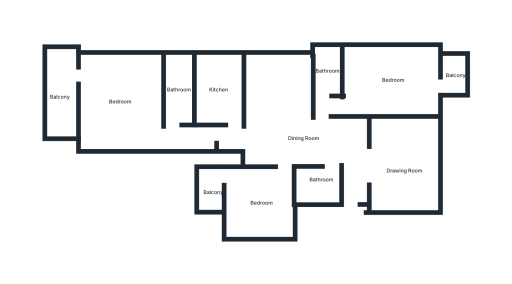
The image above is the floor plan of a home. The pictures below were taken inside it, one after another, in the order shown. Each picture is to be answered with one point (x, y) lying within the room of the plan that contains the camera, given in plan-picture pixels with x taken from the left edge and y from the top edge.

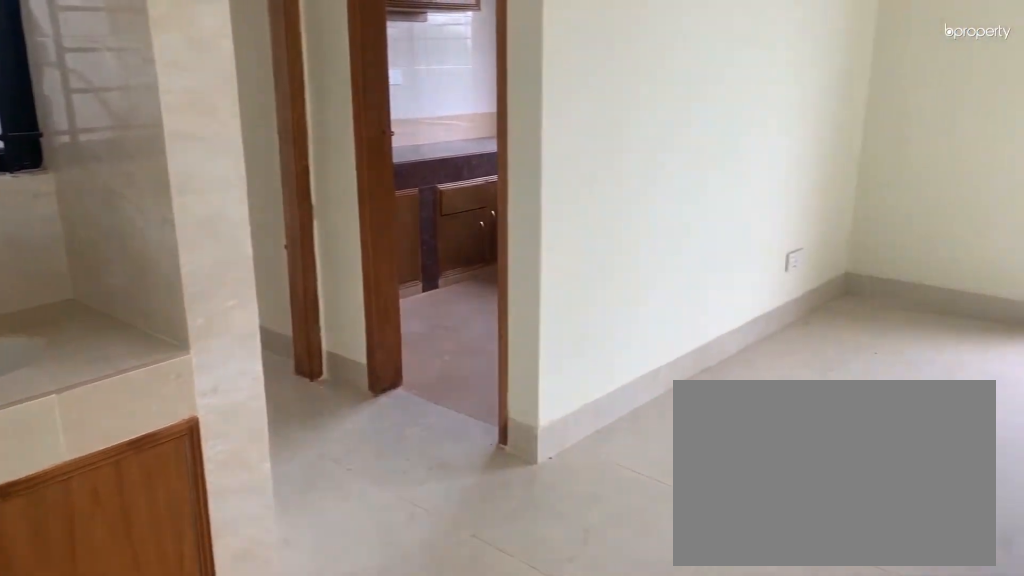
(305, 138)
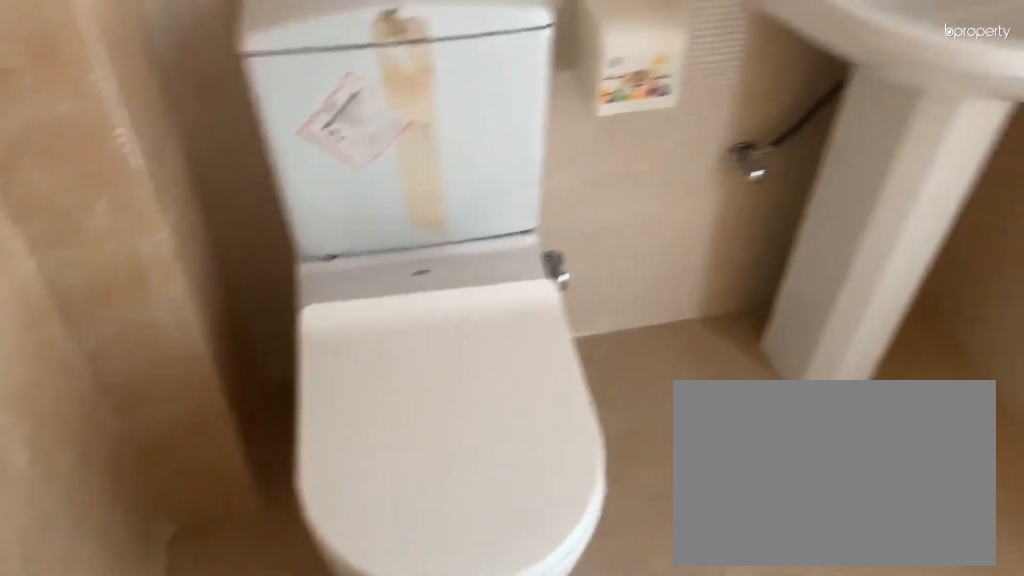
(320, 182)
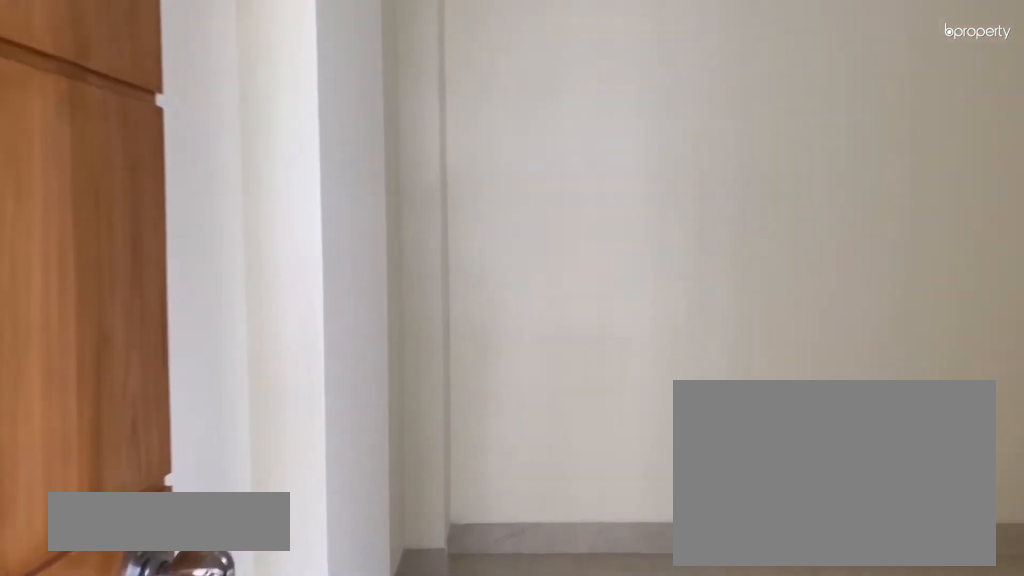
(262, 200)
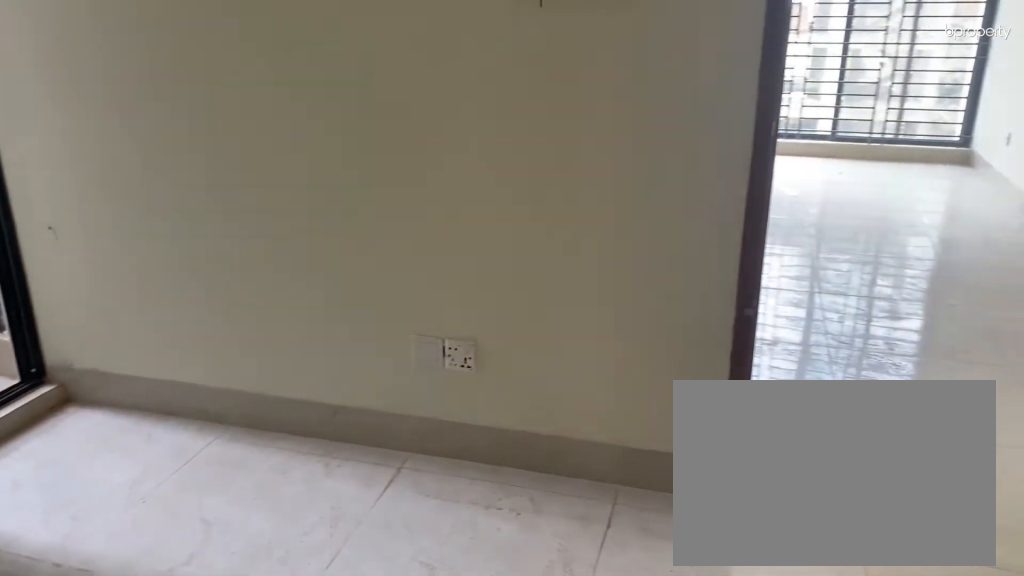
(262, 200)
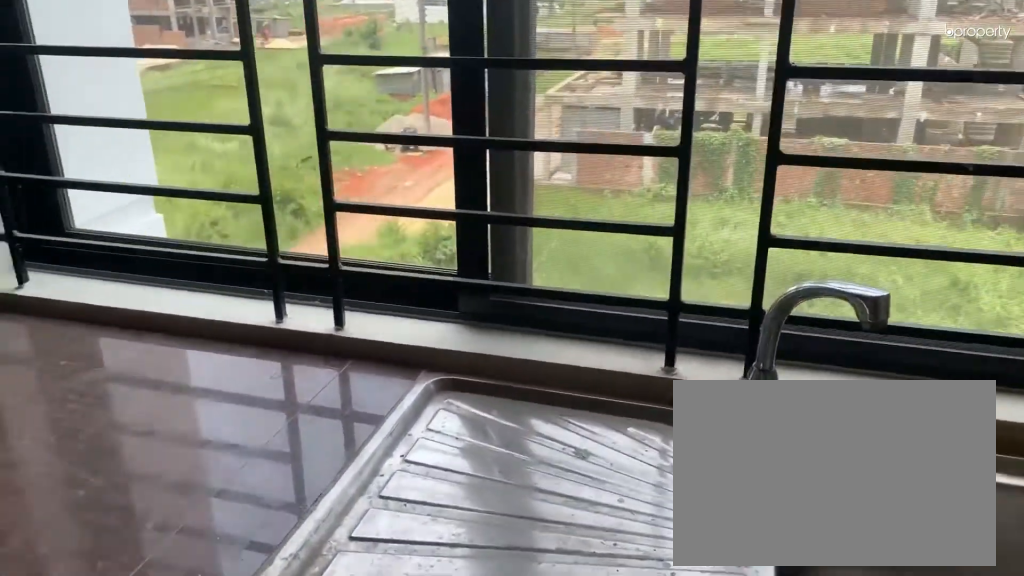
(219, 90)
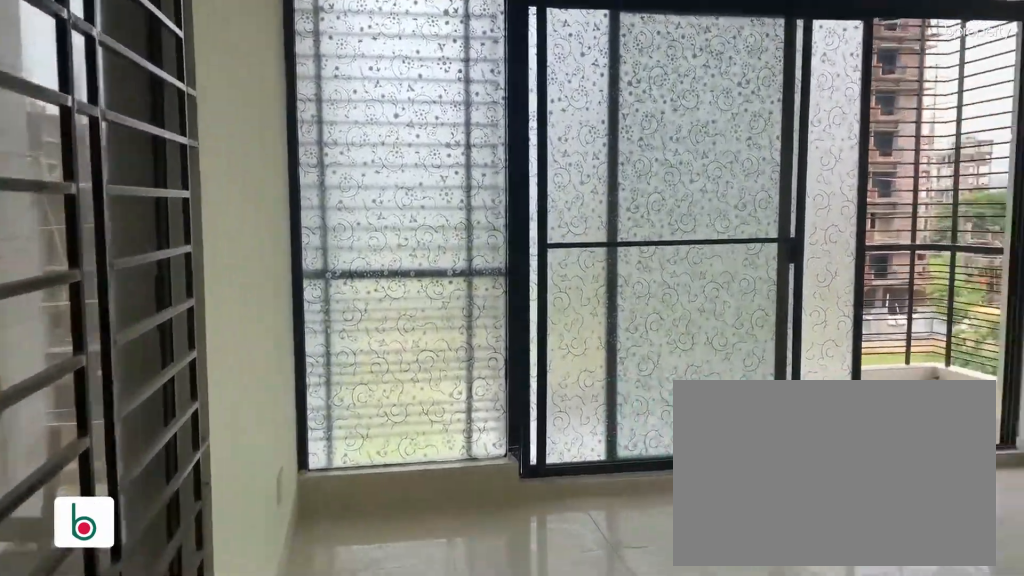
(119, 102)
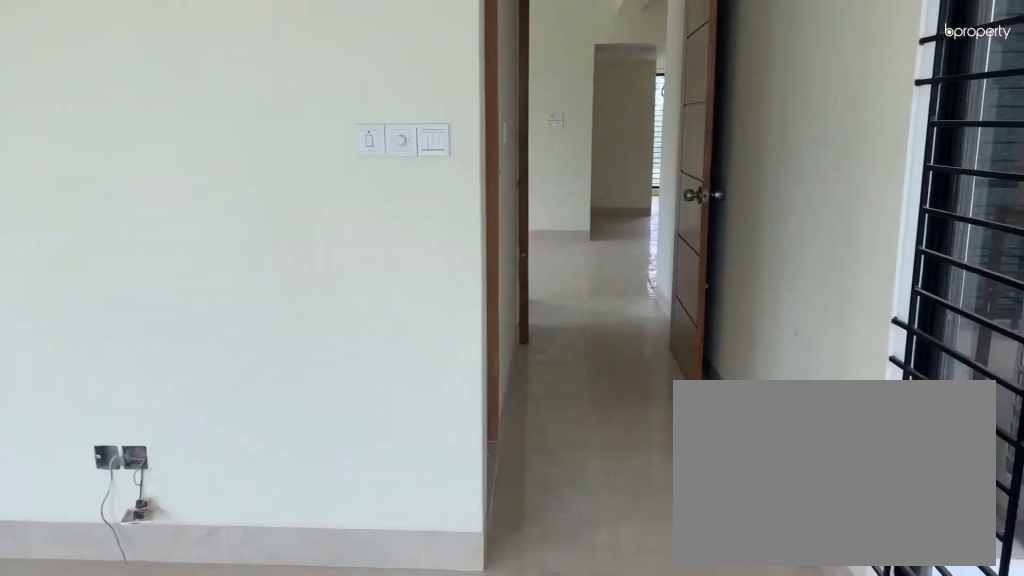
(119, 102)
